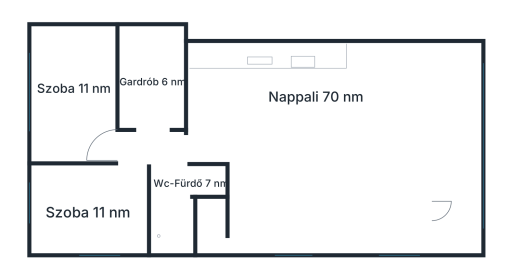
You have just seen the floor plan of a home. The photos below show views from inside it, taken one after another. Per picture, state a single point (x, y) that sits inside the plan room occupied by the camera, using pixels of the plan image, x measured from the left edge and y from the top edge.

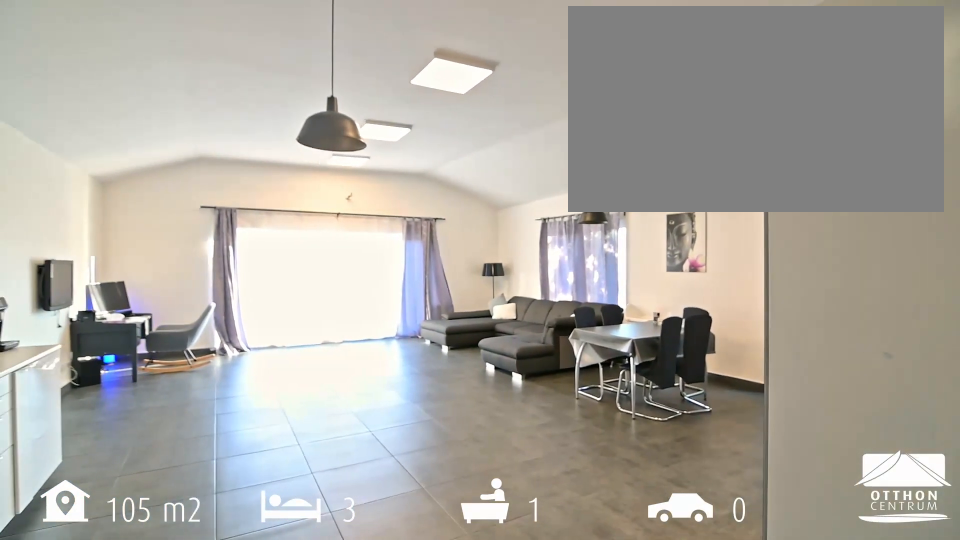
(334, 152)
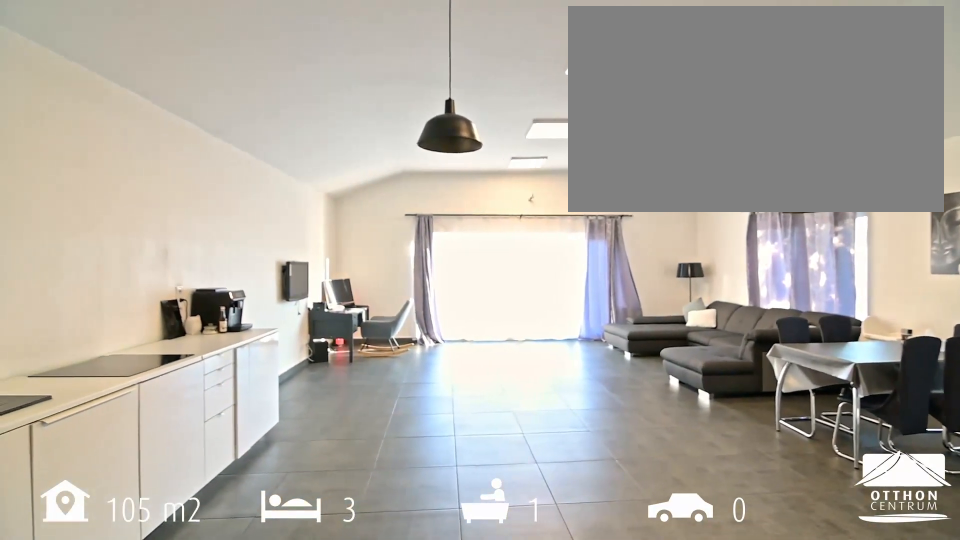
(334, 152)
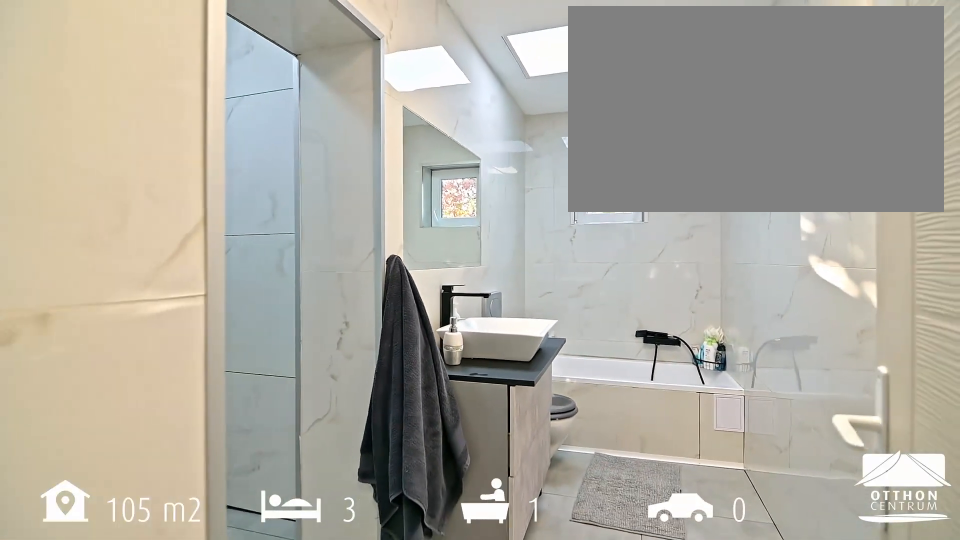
(170, 202)
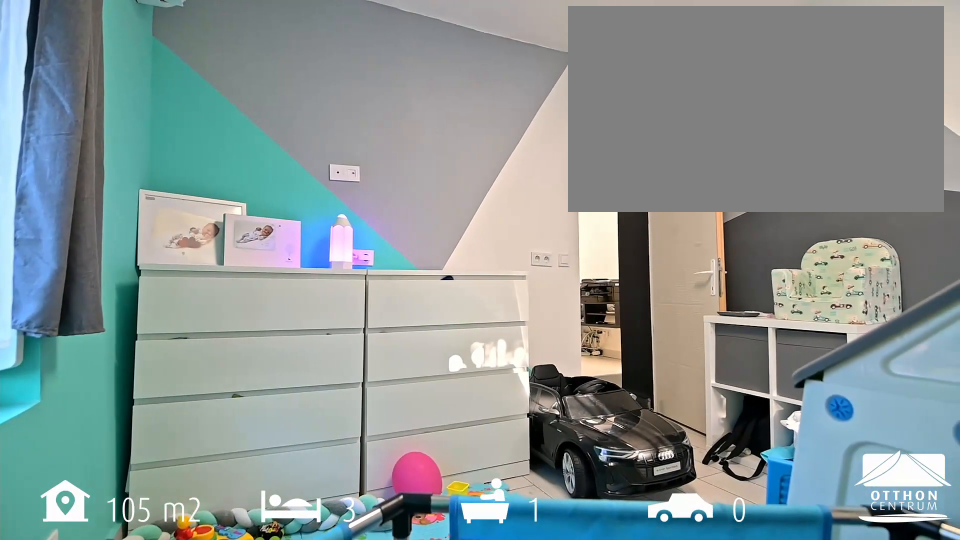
(88, 213)
